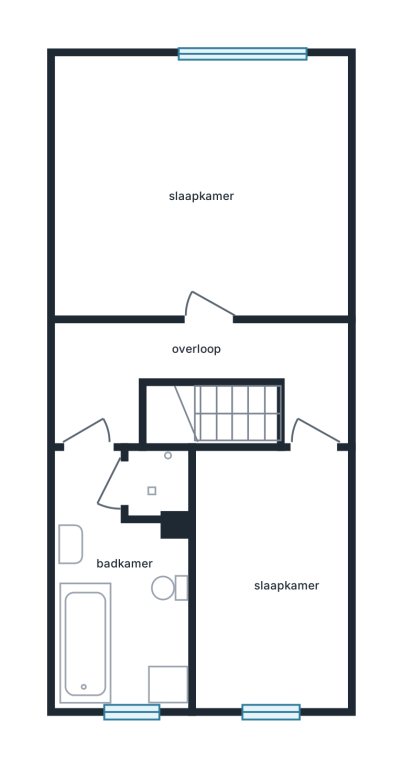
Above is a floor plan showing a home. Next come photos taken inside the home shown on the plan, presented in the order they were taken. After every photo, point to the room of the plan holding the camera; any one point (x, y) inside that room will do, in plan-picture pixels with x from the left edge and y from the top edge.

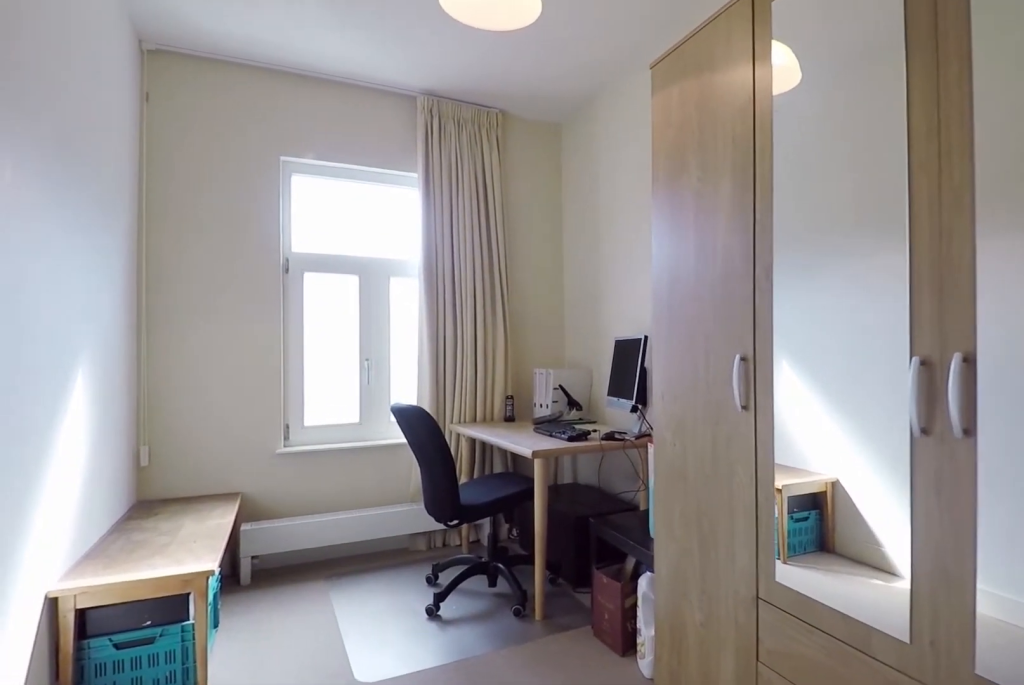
(270, 576)
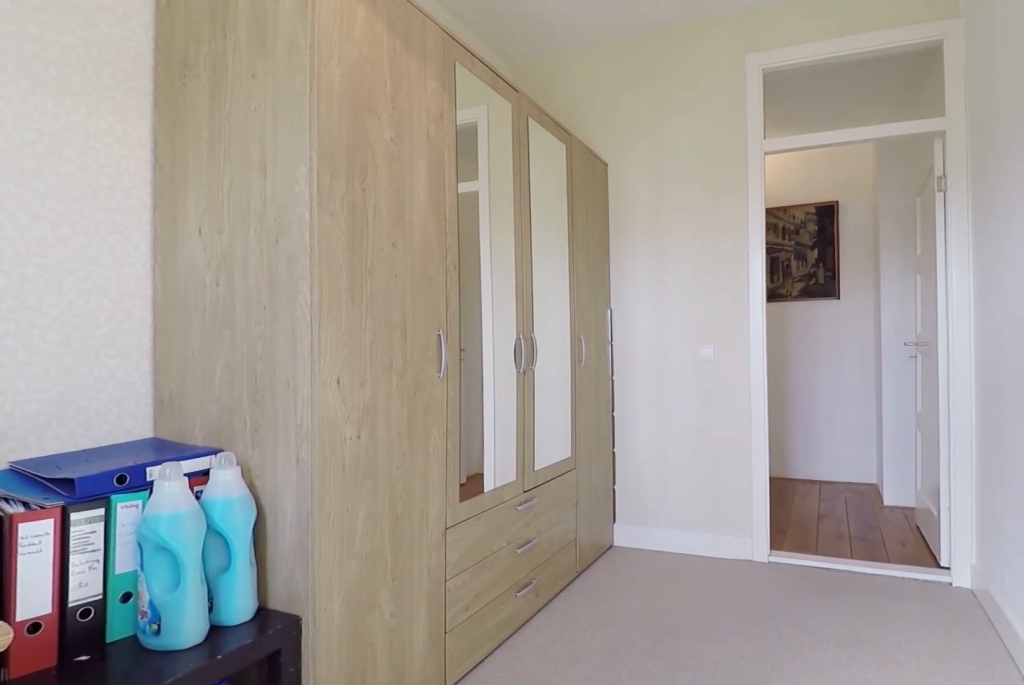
(270, 576)
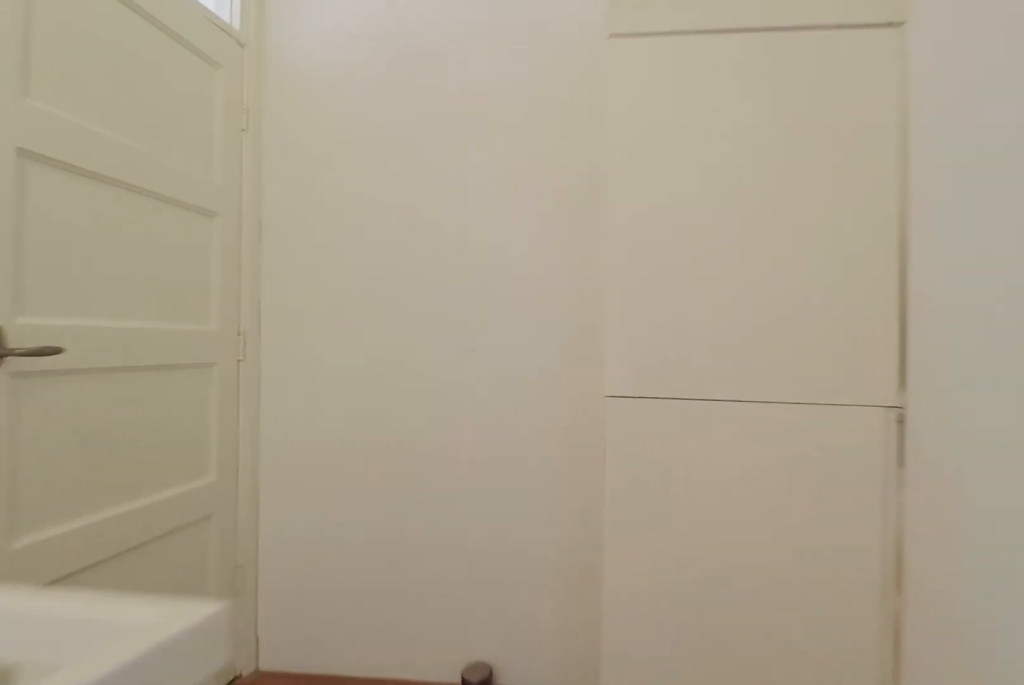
(196, 371)
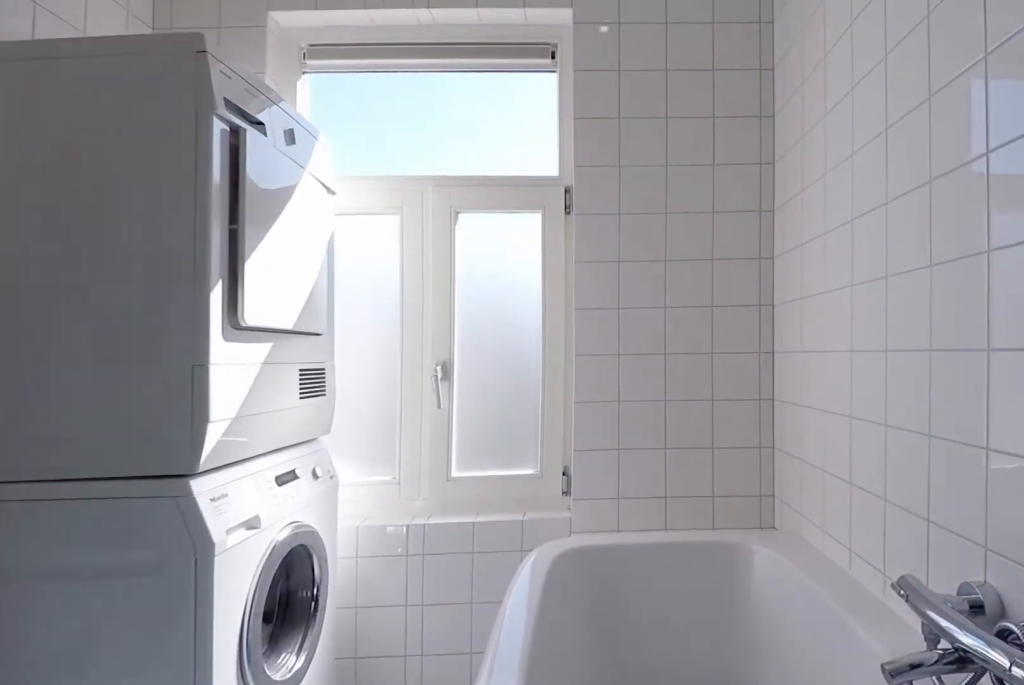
(103, 635)
